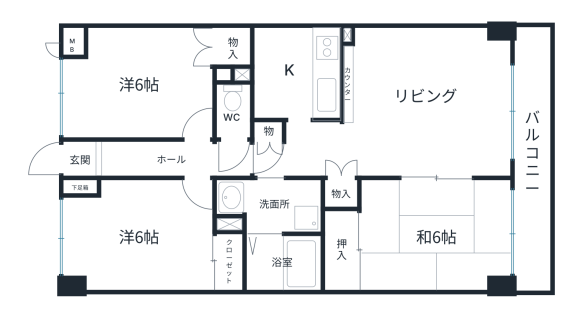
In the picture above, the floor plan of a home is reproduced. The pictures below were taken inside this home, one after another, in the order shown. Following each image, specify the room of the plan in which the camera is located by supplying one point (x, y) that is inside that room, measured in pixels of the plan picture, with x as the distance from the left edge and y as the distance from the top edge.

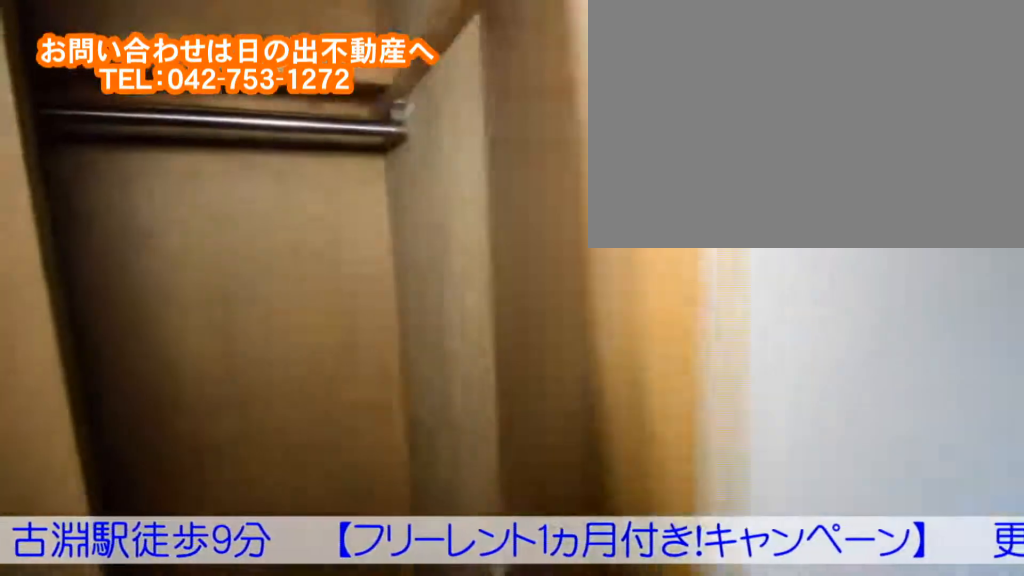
(100, 80)
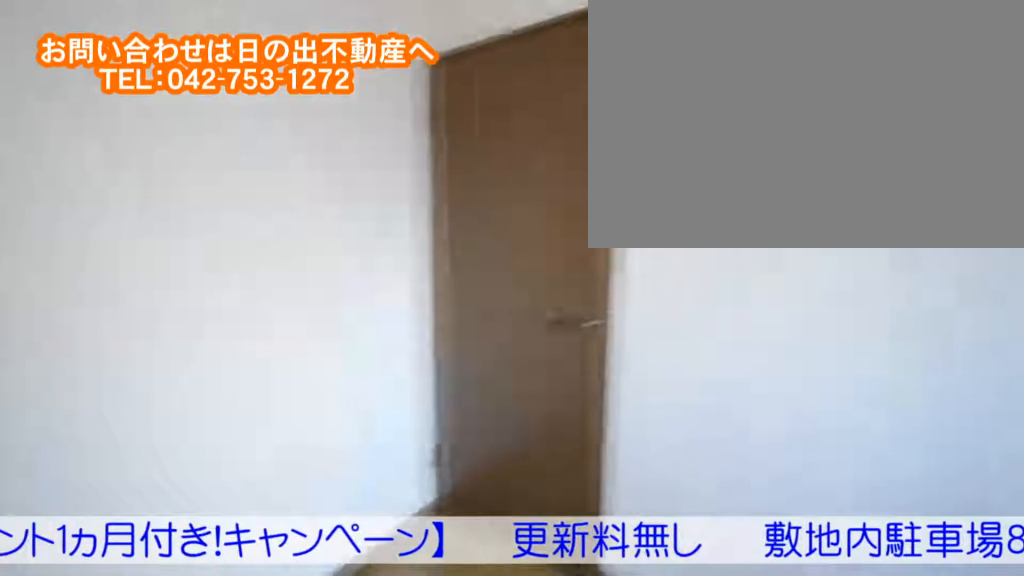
(99, 81)
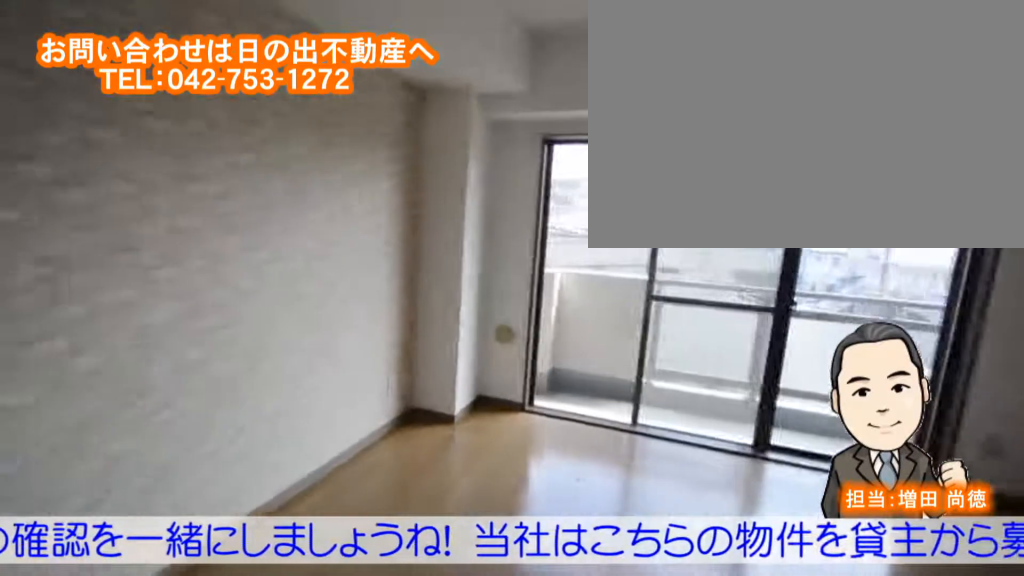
(421, 122)
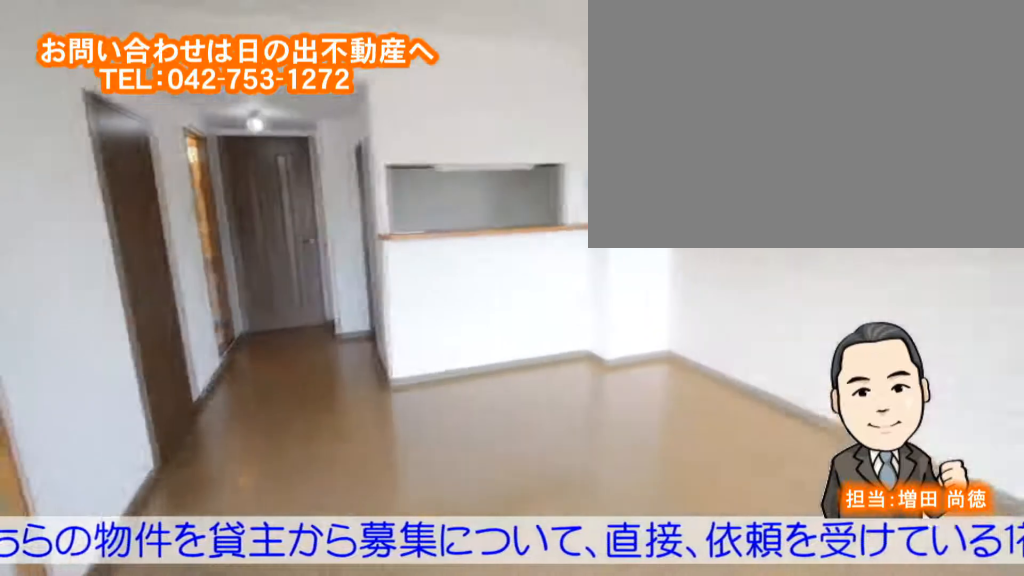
(421, 122)
